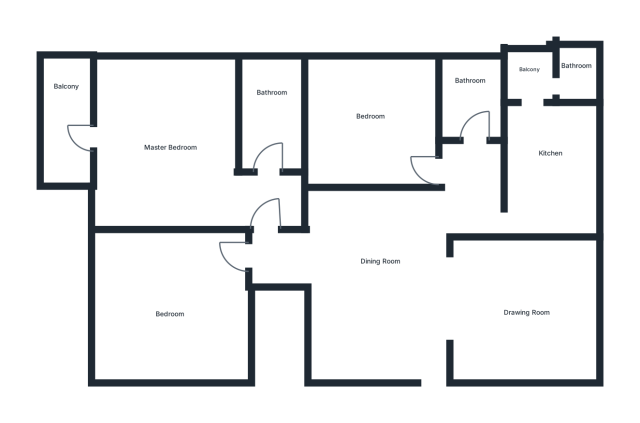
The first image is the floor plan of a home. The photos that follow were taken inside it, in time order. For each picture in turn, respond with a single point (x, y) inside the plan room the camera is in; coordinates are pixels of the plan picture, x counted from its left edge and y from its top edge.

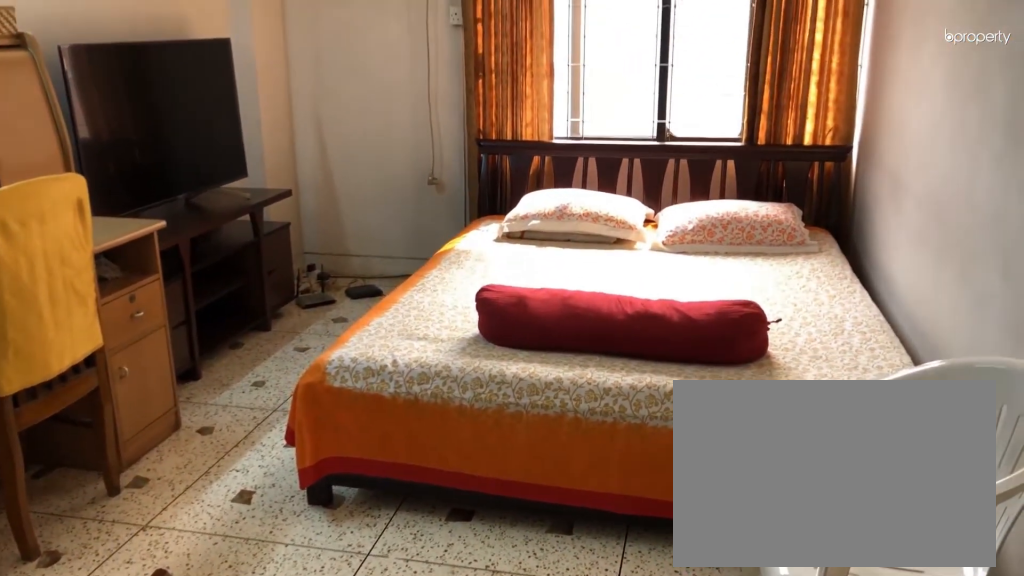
(164, 309)
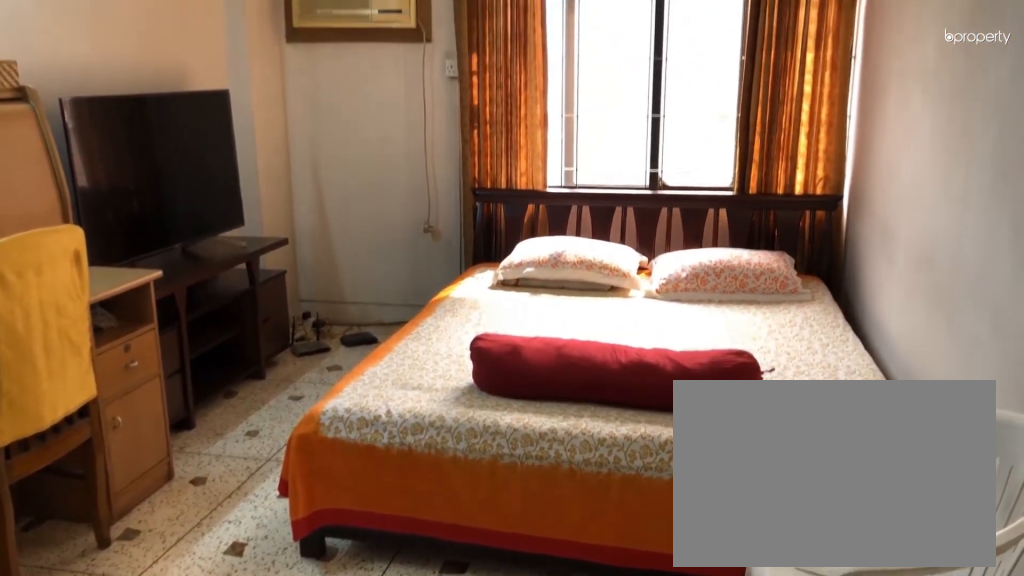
(164, 309)
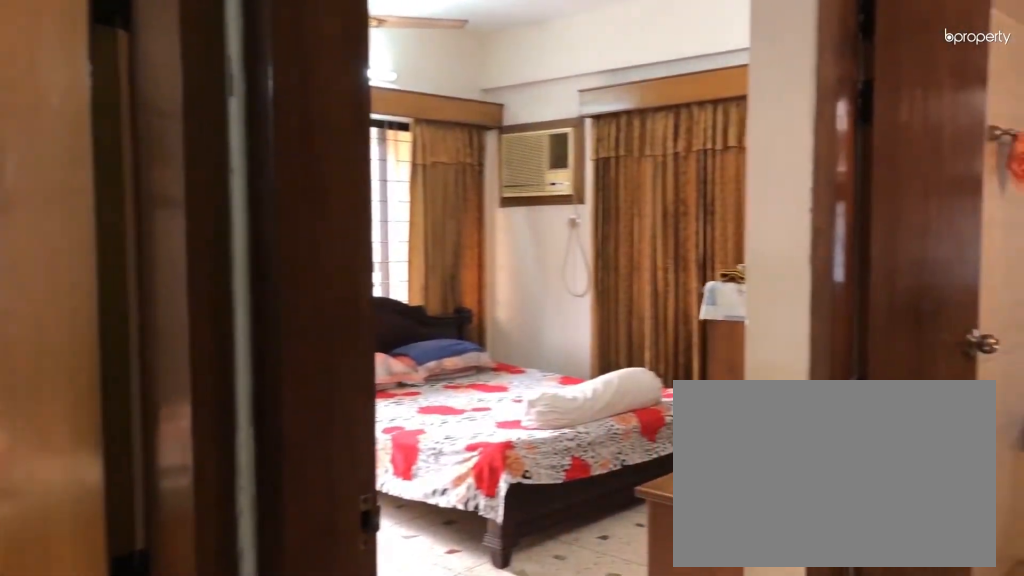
(261, 227)
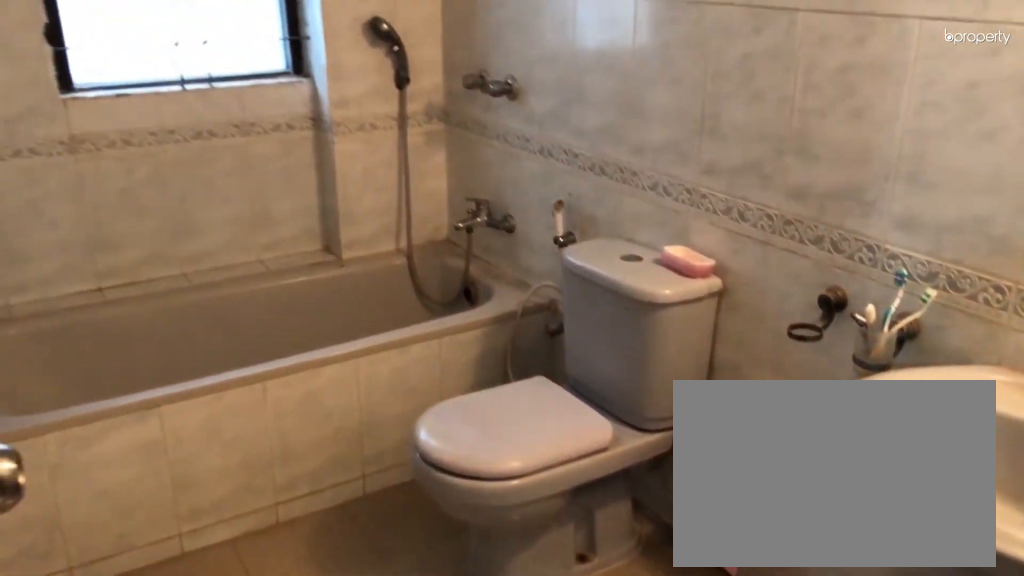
(269, 121)
